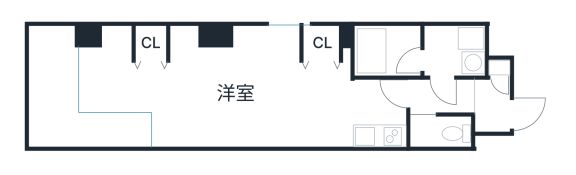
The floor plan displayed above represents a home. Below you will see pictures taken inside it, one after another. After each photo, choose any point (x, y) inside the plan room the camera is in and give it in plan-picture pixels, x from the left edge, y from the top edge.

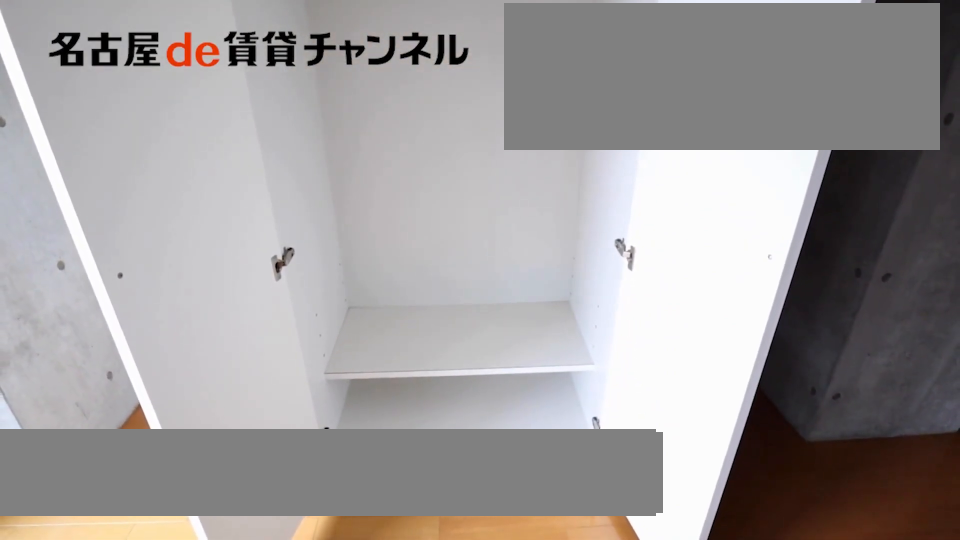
(149, 43)
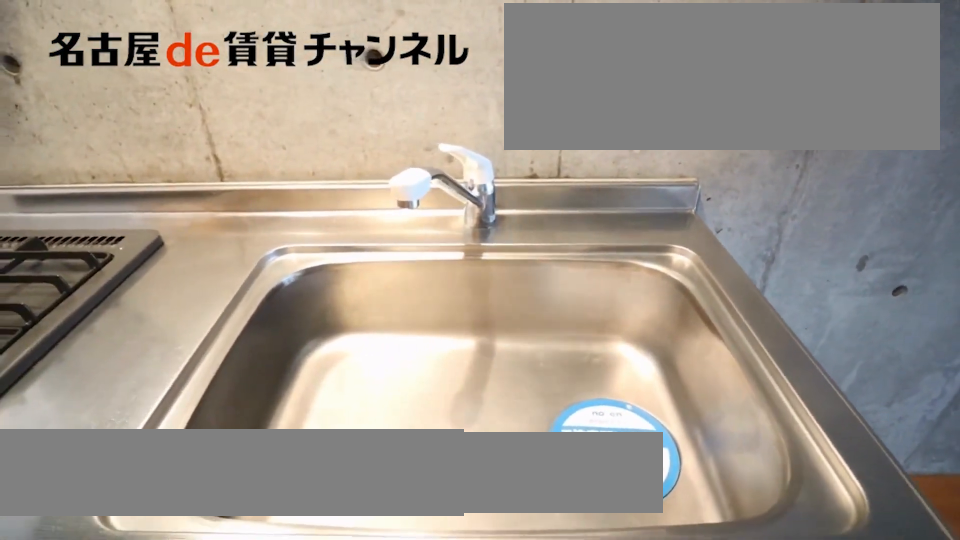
(380, 134)
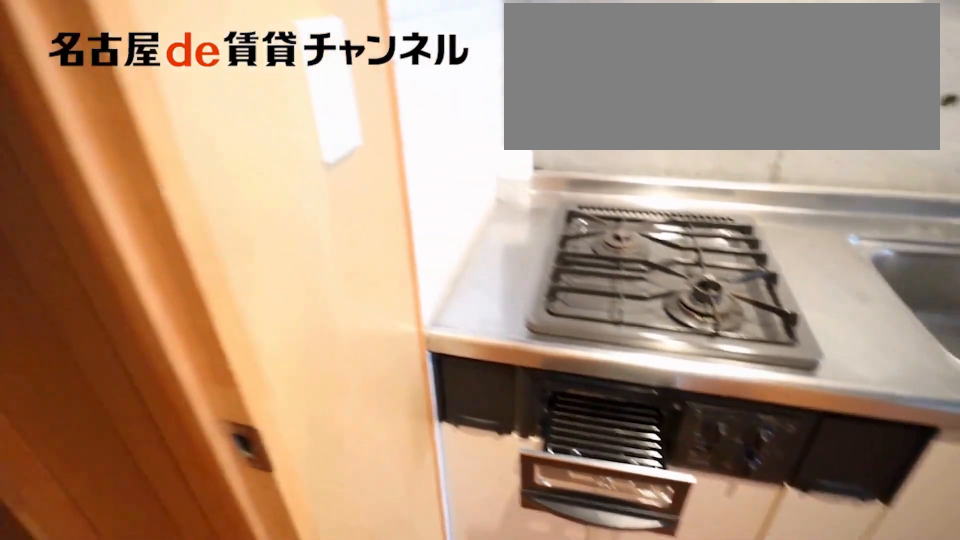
(380, 134)
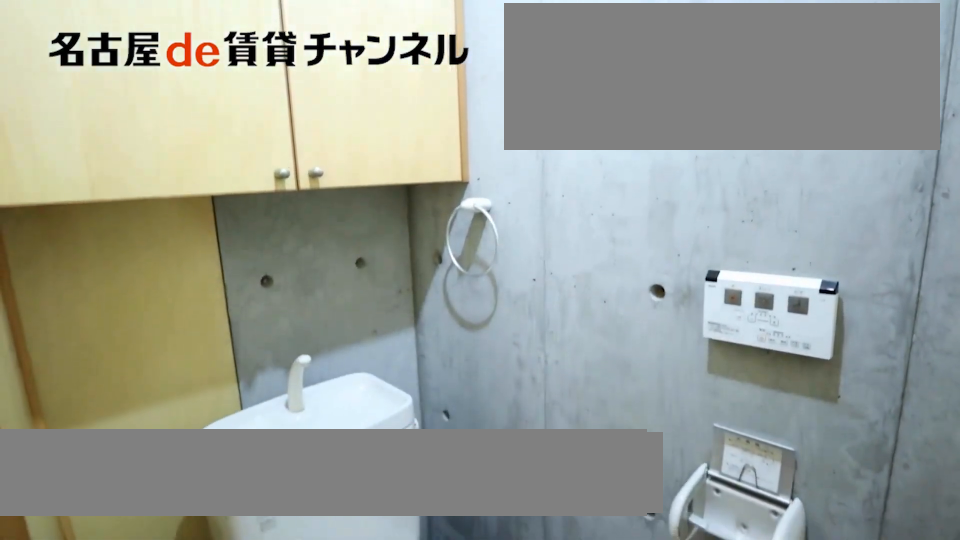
(441, 132)
